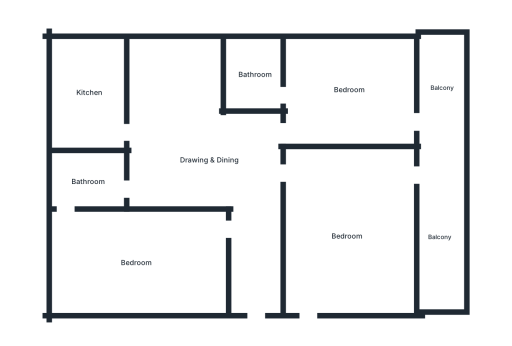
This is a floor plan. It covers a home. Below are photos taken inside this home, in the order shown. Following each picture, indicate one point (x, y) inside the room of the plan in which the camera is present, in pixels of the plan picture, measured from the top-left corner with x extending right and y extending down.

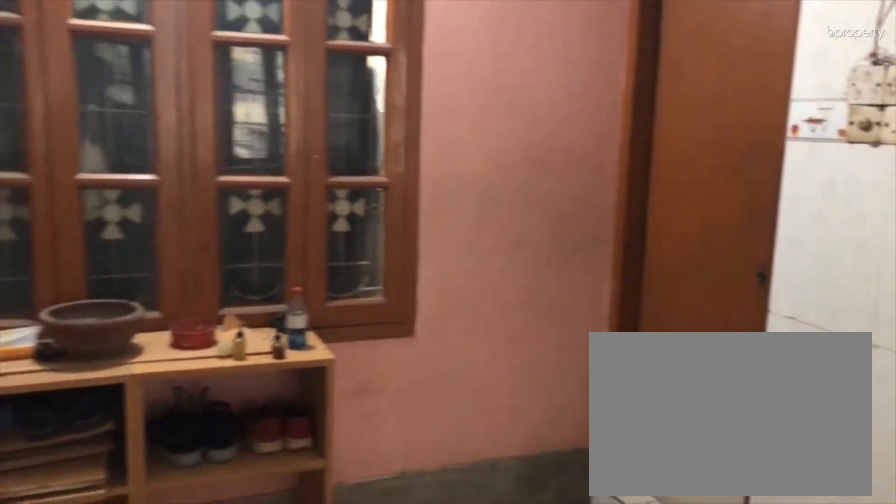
(209, 162)
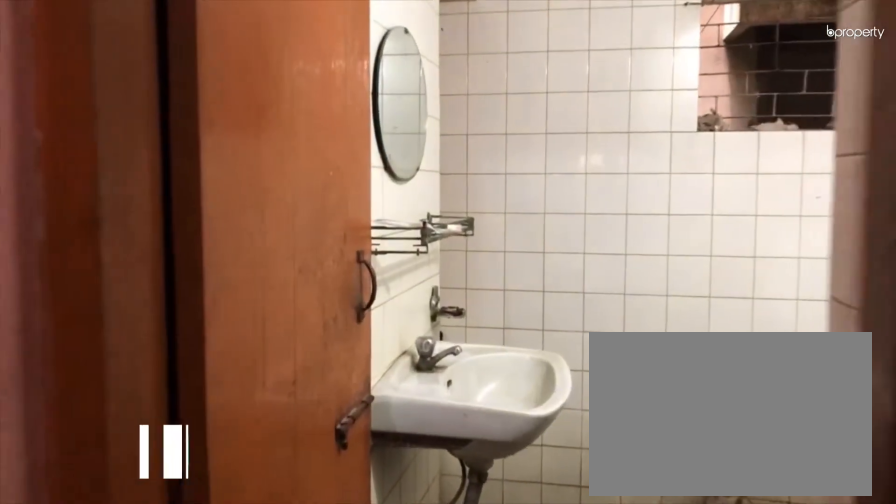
(88, 182)
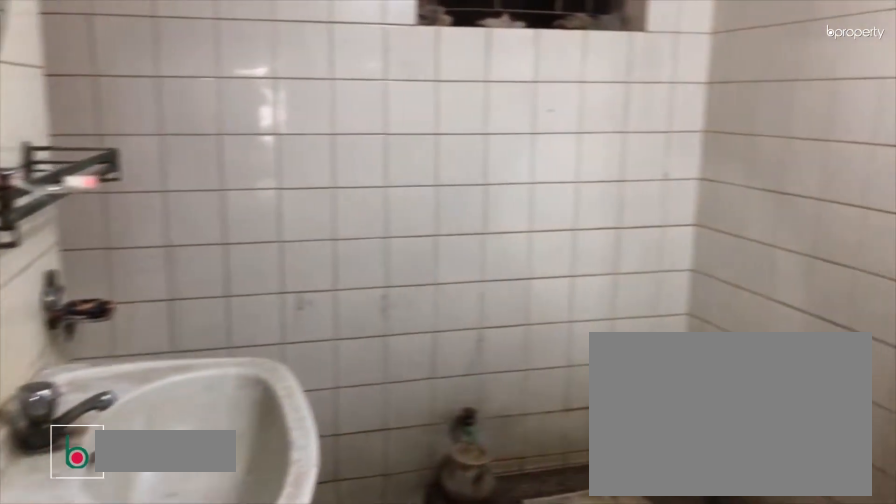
(88, 182)
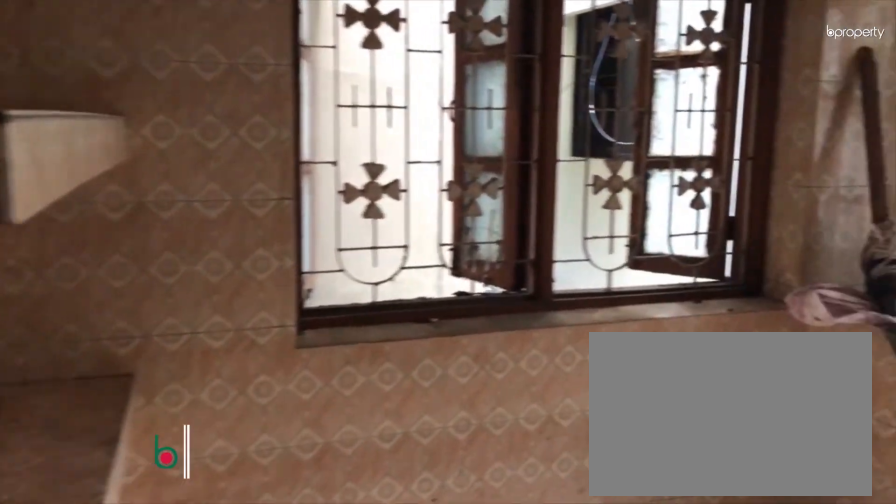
(90, 92)
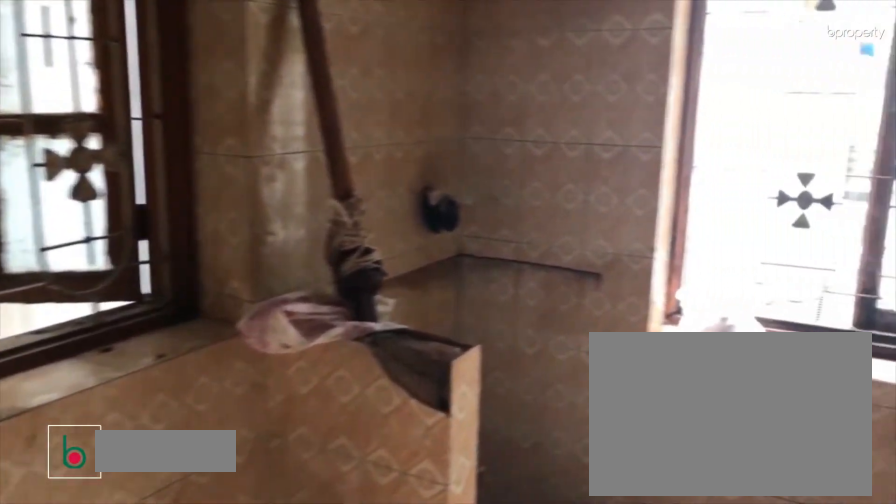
(90, 92)
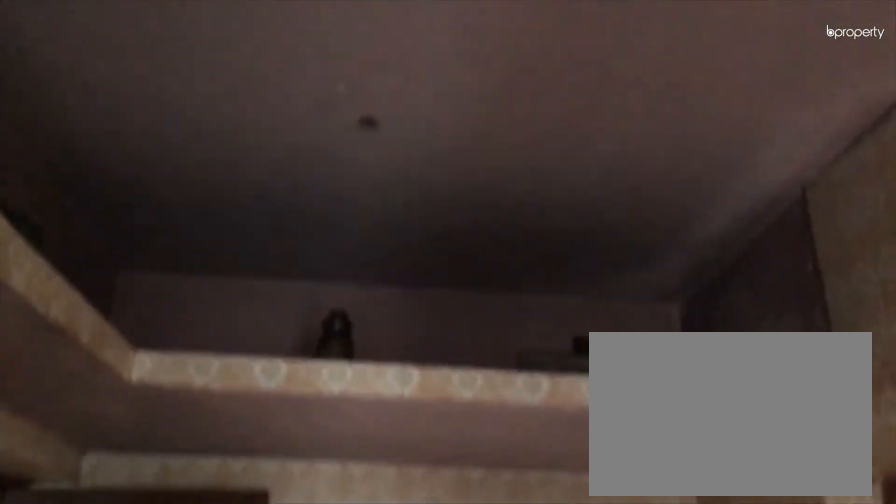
(90, 92)
